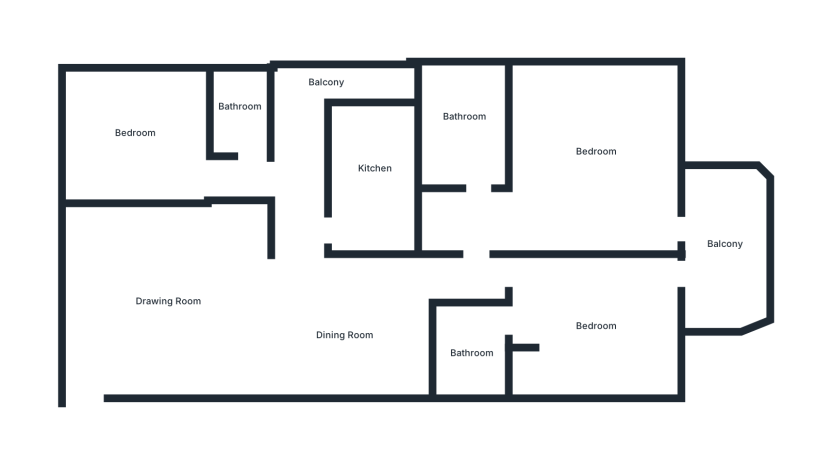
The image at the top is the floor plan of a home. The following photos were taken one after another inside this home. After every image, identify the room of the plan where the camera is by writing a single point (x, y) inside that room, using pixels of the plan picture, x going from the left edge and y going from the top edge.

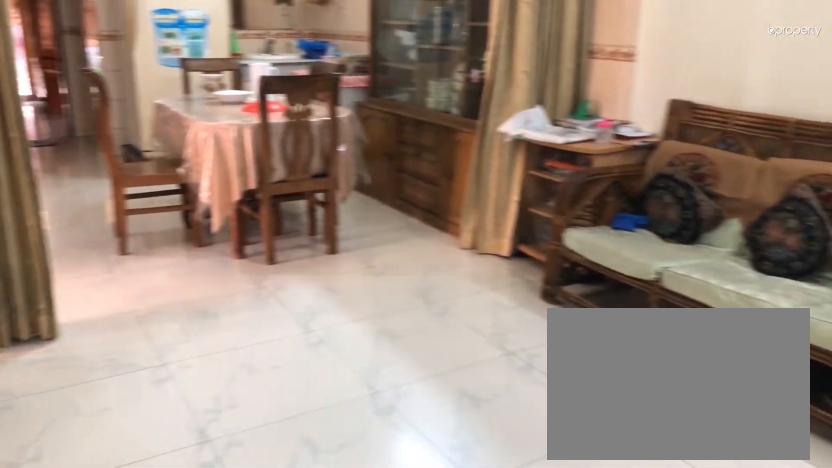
(170, 297)
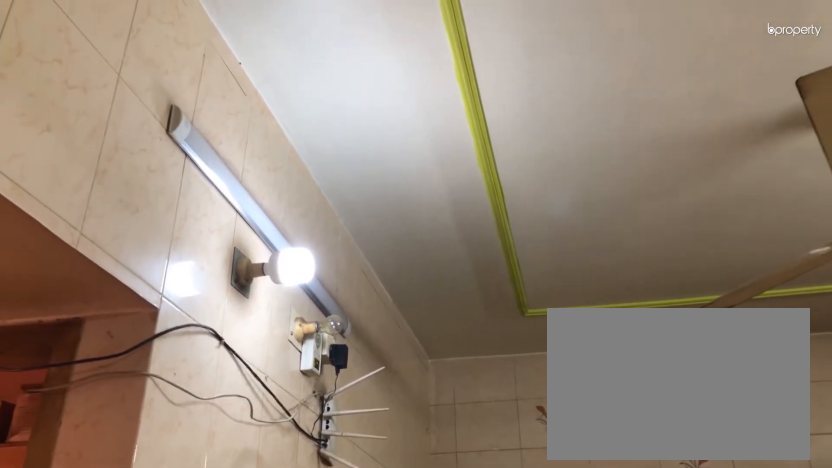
(349, 331)
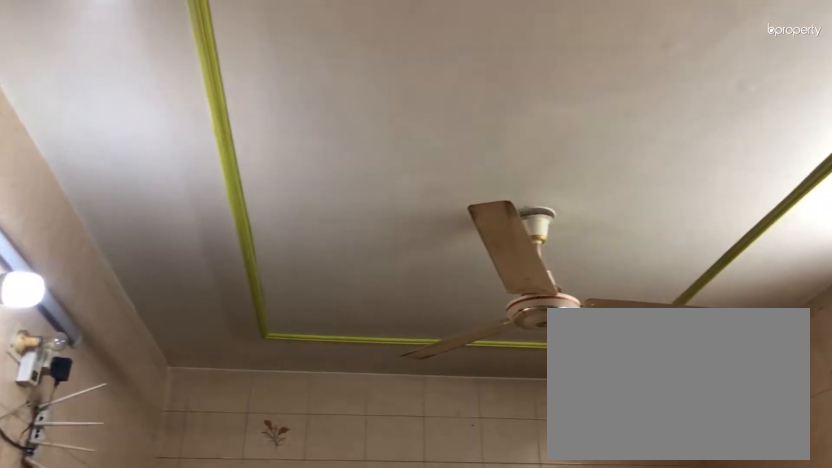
(349, 331)
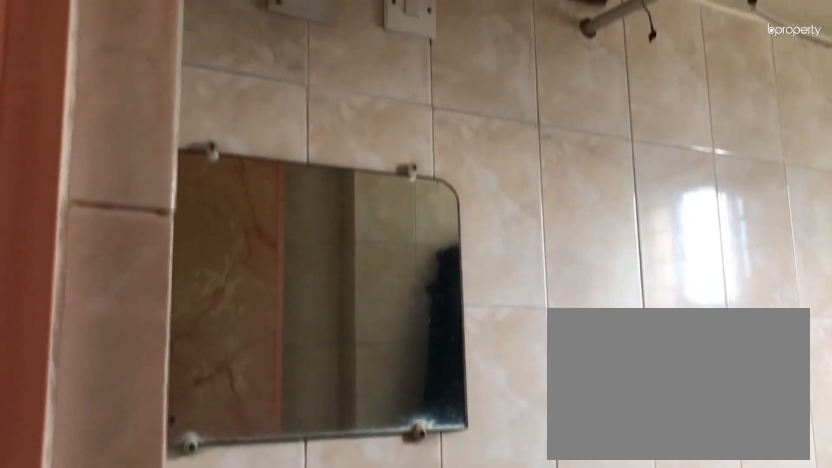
(238, 112)
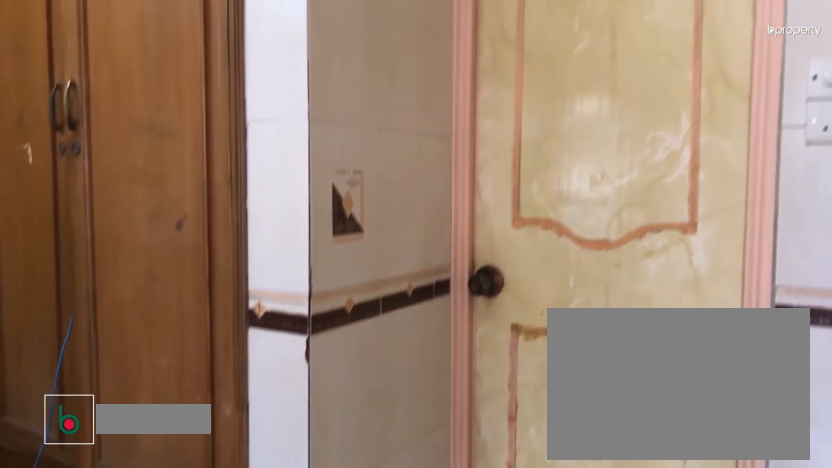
(592, 325)
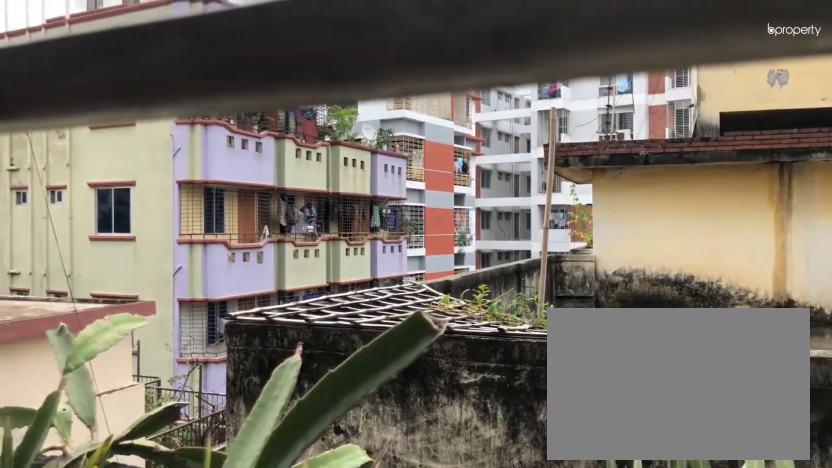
(724, 249)
